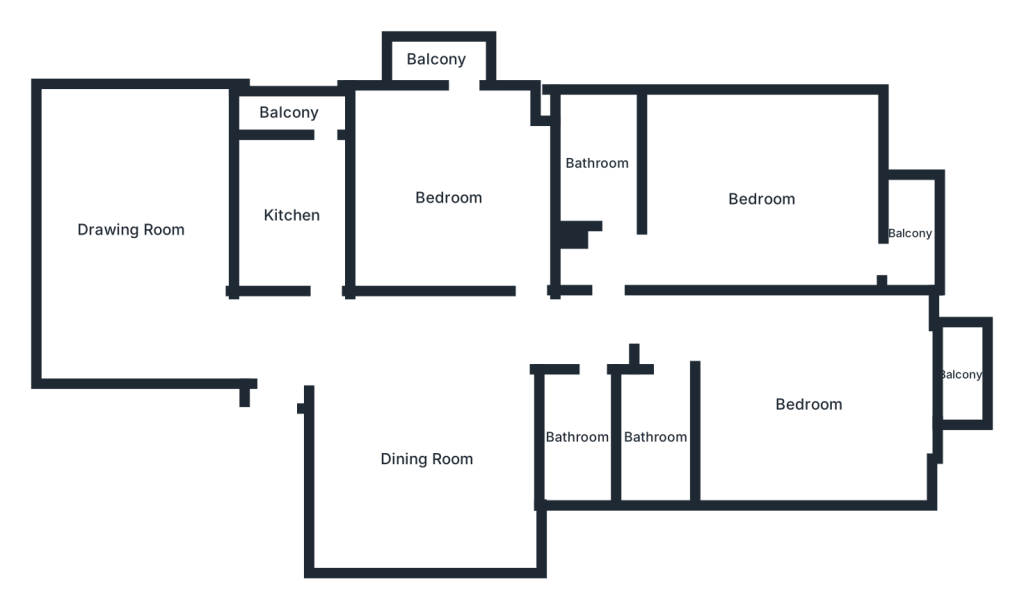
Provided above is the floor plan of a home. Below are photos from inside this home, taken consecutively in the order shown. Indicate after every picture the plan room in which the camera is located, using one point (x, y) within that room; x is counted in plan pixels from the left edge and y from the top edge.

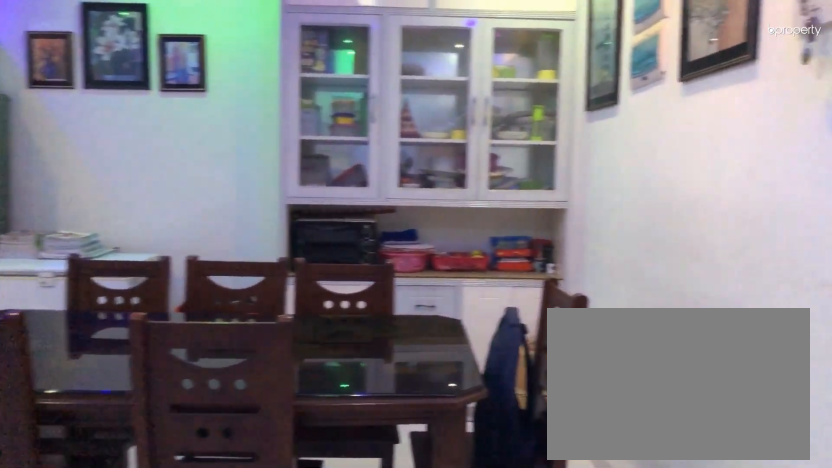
(425, 460)
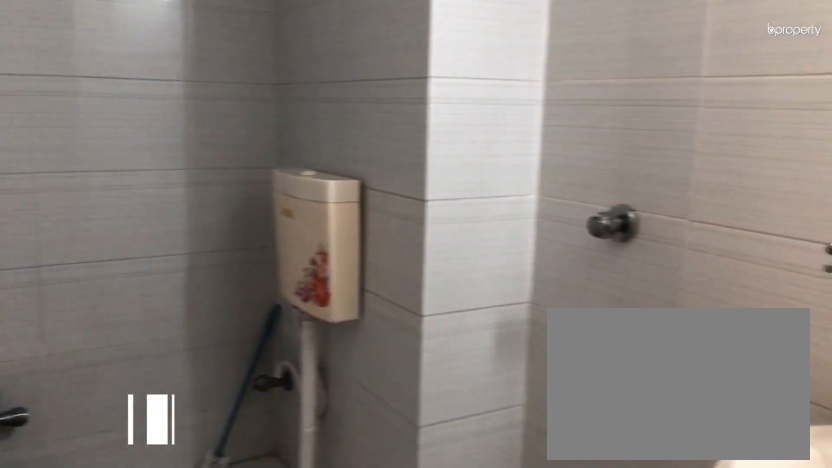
(577, 436)
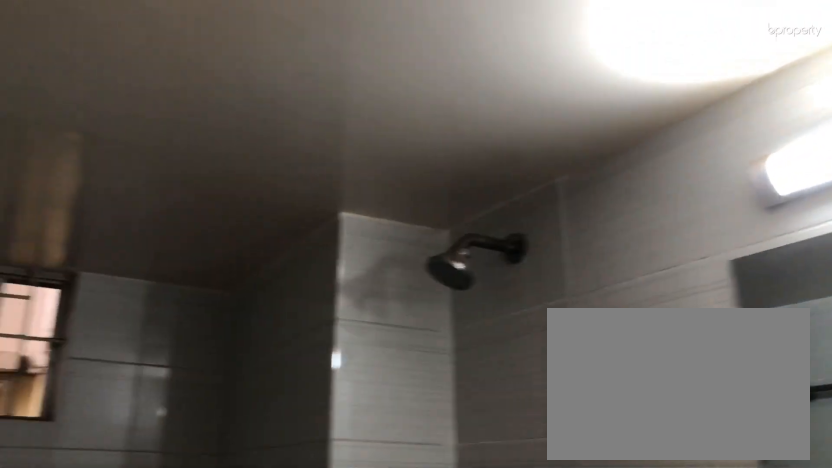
(578, 436)
